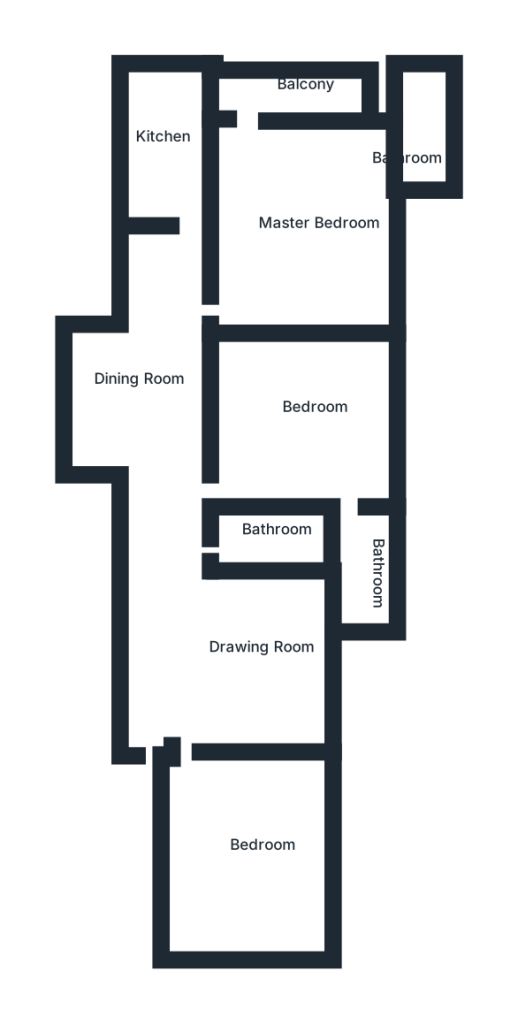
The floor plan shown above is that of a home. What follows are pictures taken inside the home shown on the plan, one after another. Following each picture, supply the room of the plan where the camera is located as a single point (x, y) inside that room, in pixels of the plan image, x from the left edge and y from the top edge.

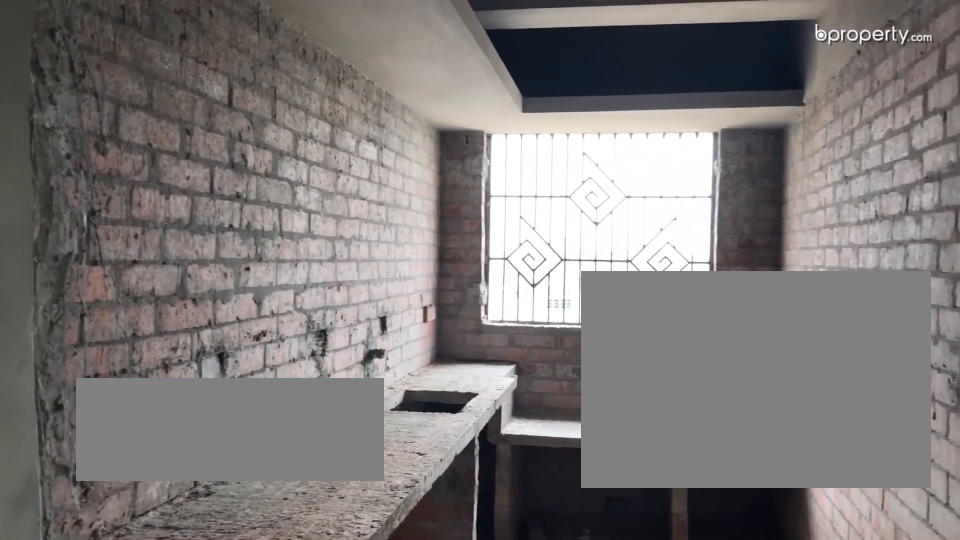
(168, 167)
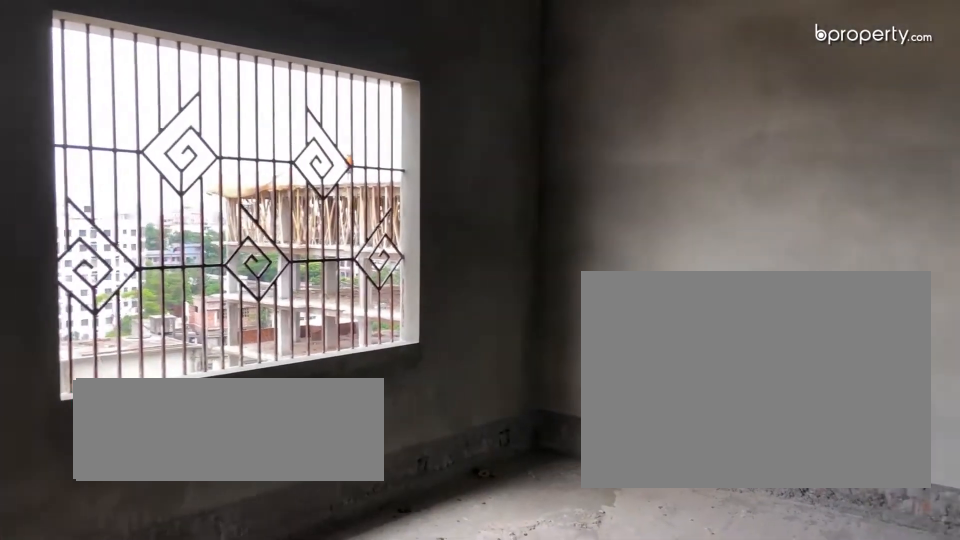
(258, 864)
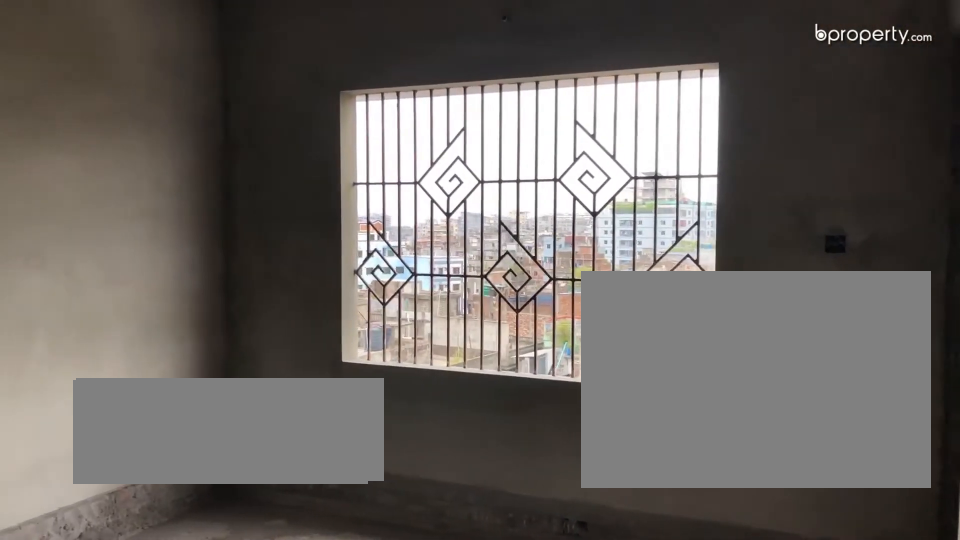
(317, 414)
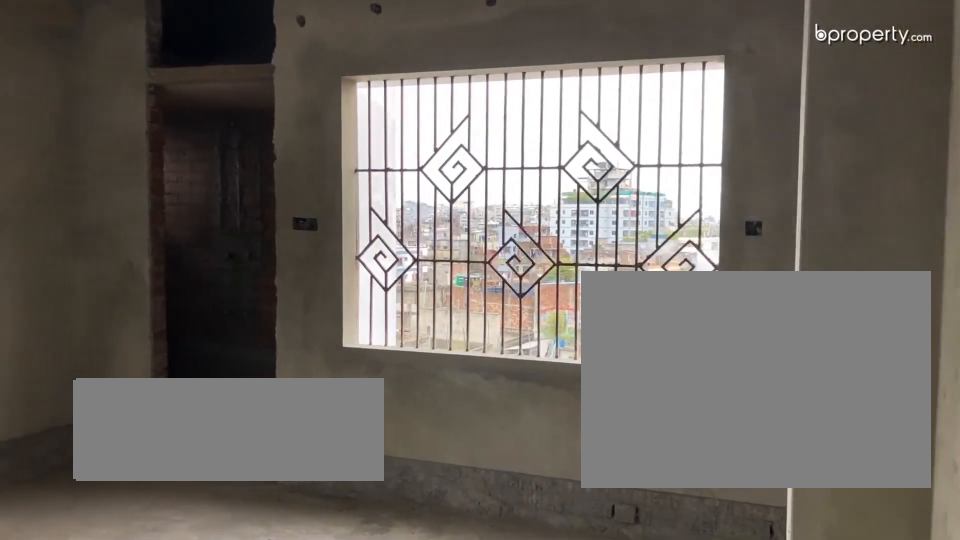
(308, 226)
